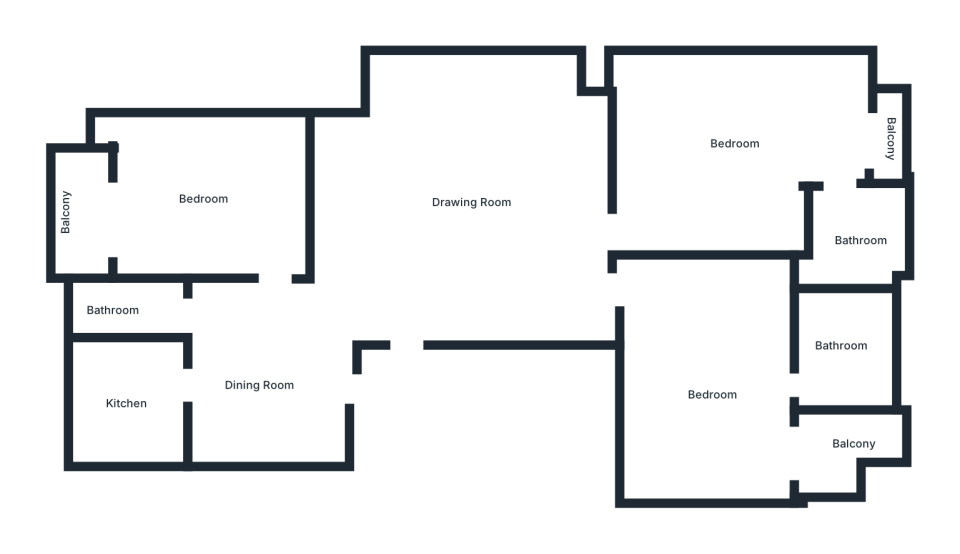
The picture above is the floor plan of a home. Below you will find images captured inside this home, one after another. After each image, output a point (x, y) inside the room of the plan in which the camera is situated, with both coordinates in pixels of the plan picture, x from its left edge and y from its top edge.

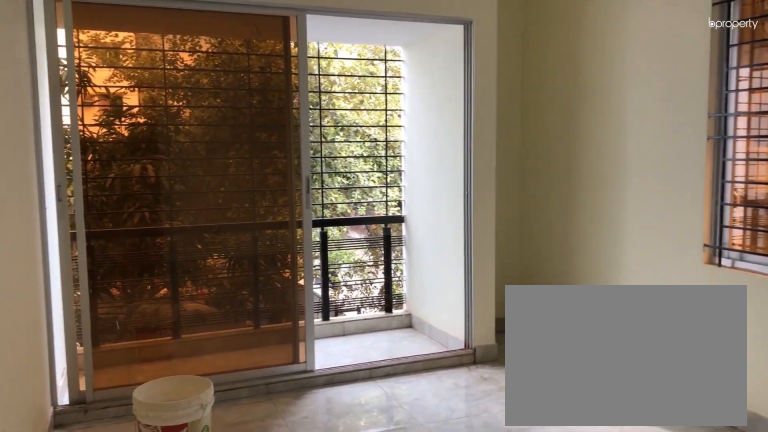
(195, 190)
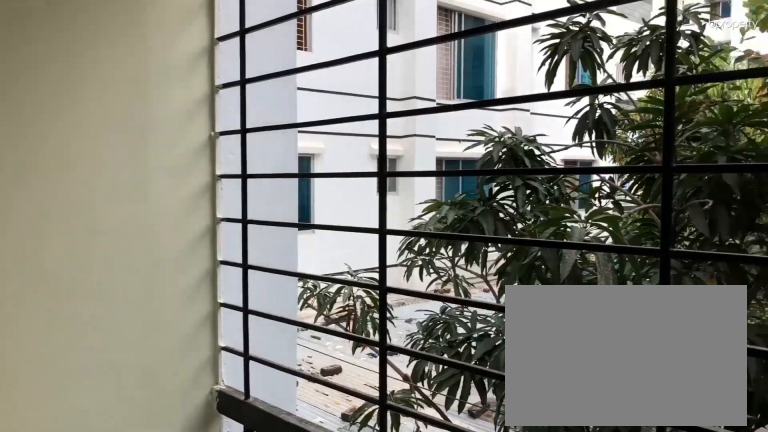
(81, 214)
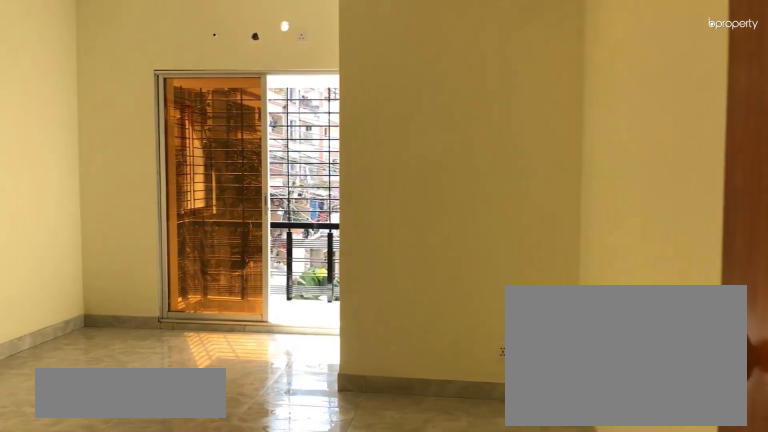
(731, 157)
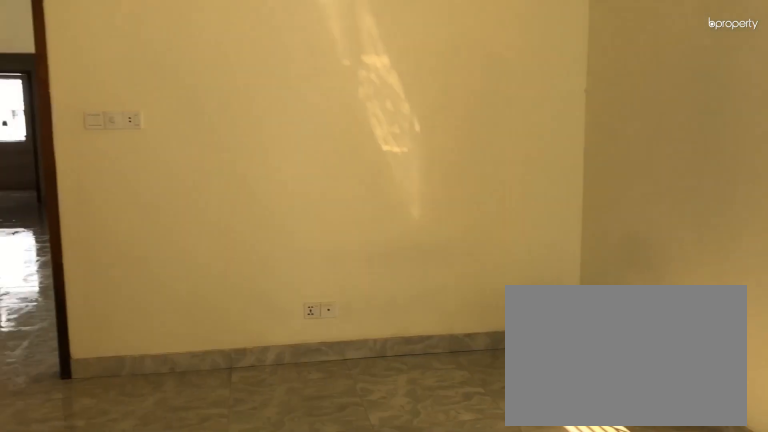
(731, 145)
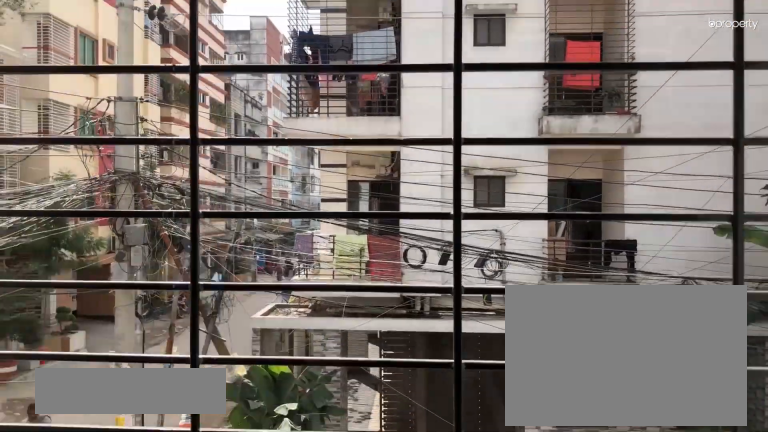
(887, 136)
